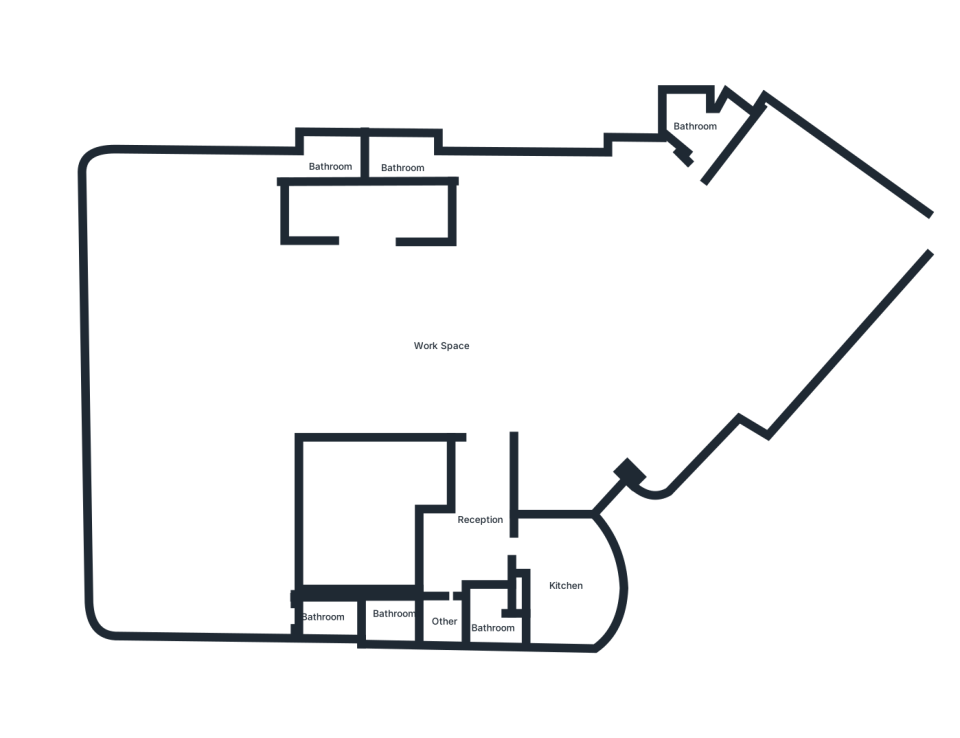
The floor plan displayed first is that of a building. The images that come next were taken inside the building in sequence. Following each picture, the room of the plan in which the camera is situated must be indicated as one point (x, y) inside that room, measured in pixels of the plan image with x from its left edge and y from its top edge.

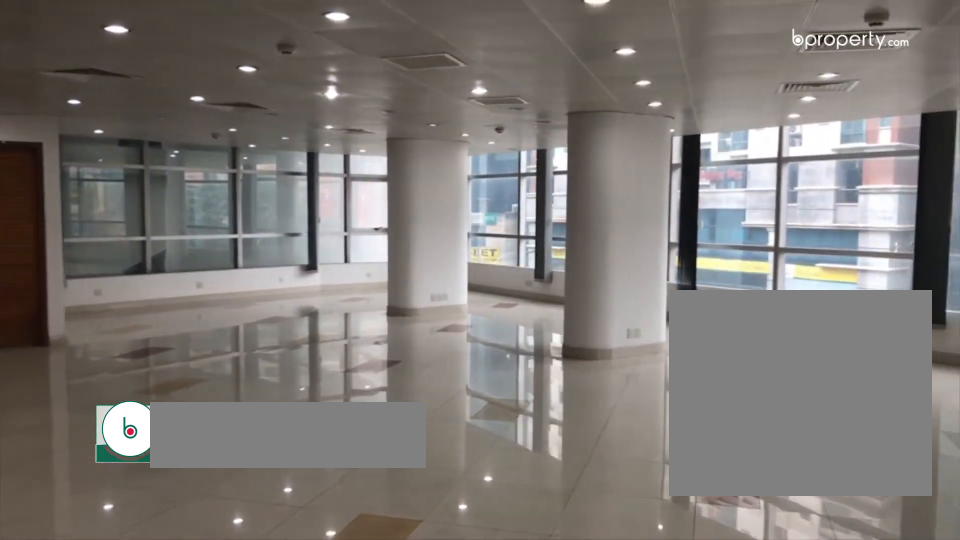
(441, 347)
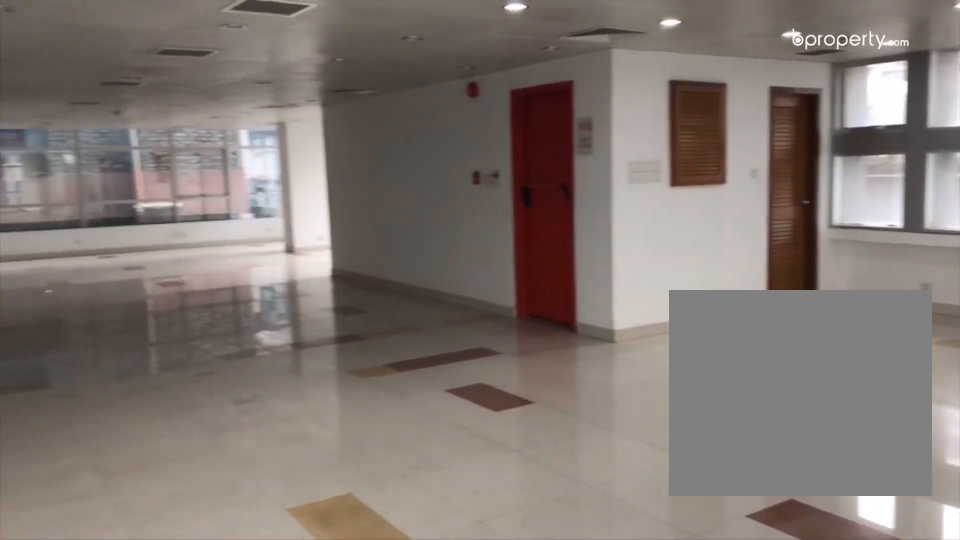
(441, 347)
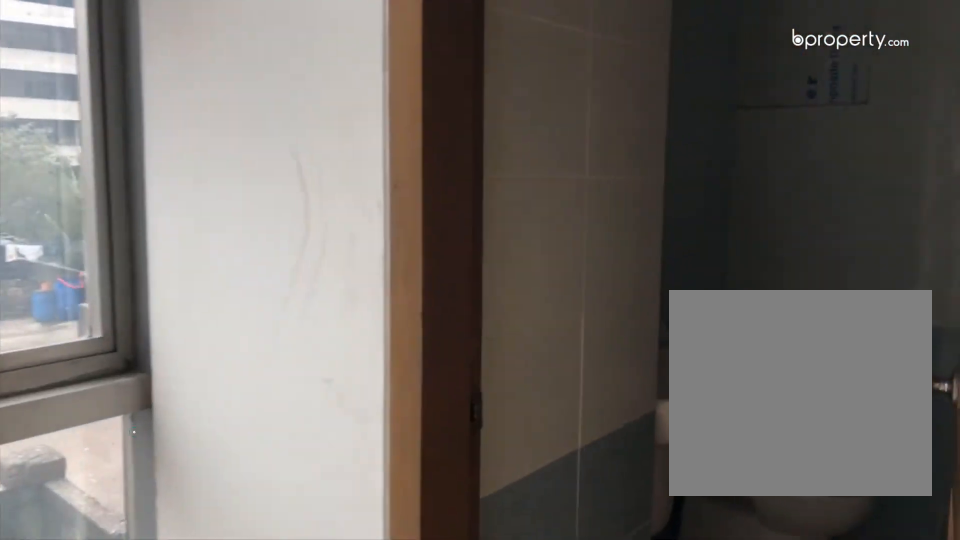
(298, 165)
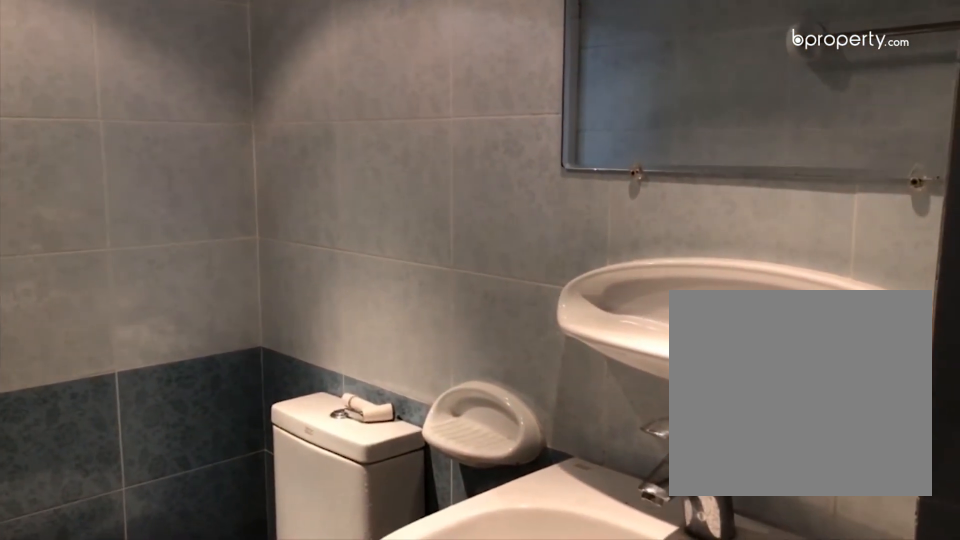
(321, 619)
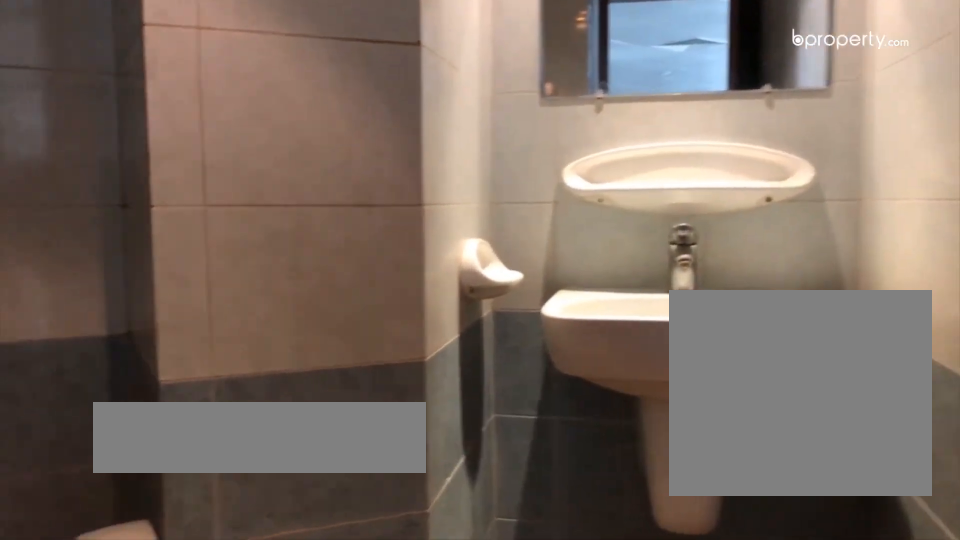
(690, 114)
